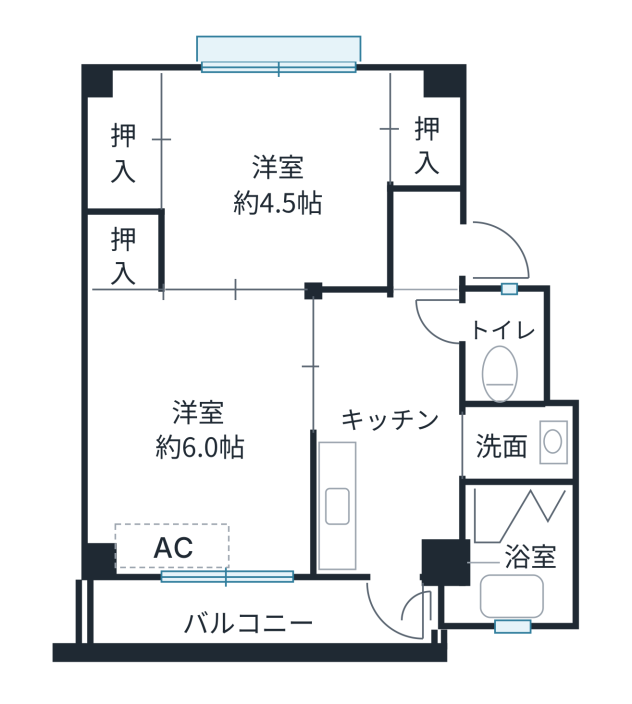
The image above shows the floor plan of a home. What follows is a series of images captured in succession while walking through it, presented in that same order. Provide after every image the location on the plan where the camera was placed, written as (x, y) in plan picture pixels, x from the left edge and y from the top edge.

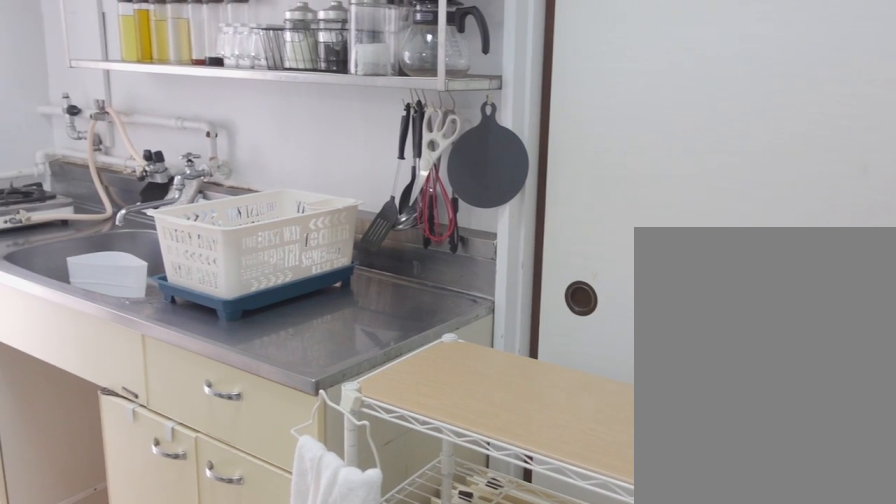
(410, 455)
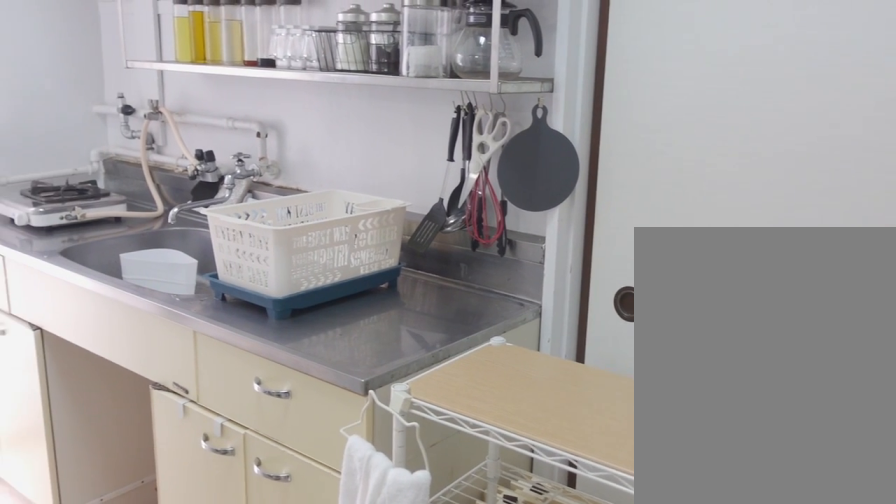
(410, 455)
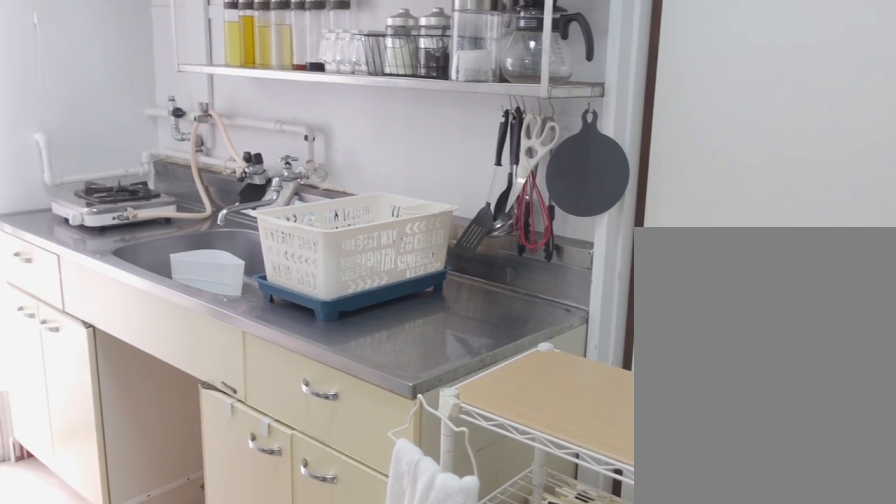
(410, 455)
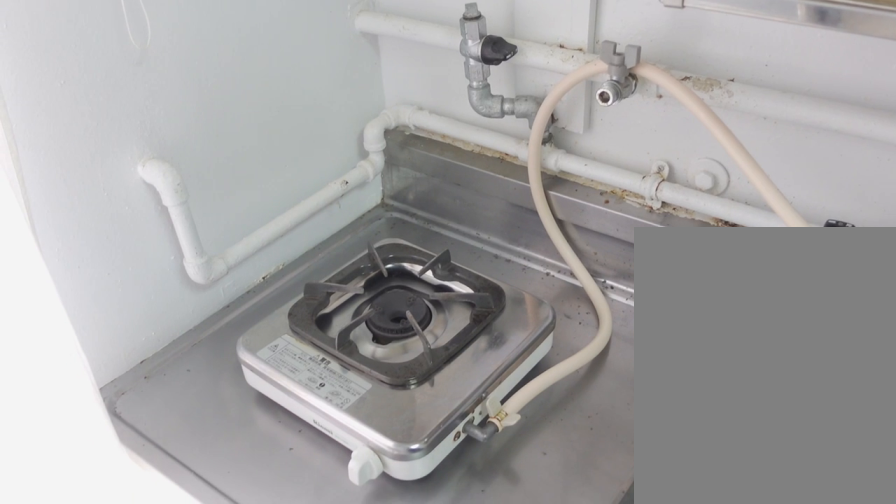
(409, 455)
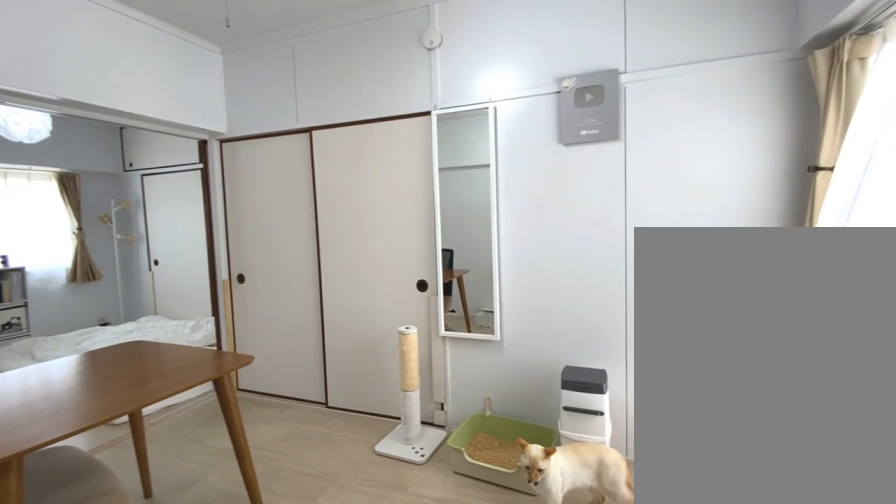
(134, 508)
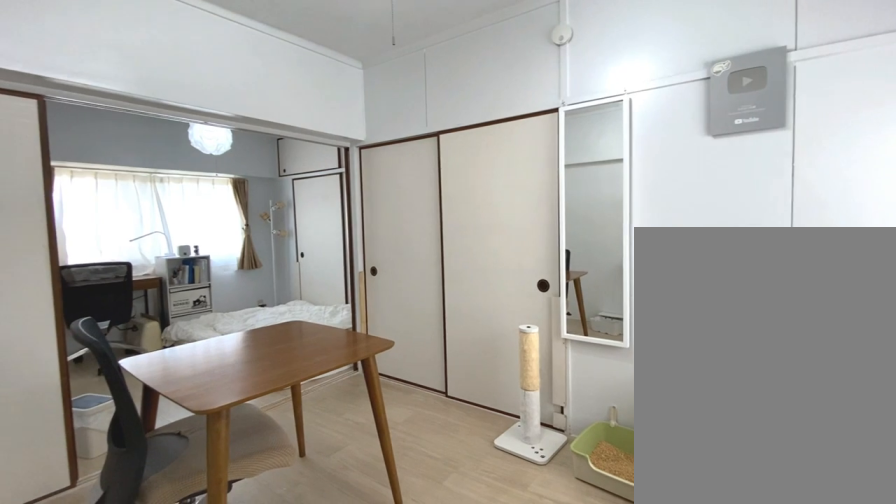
(132, 508)
